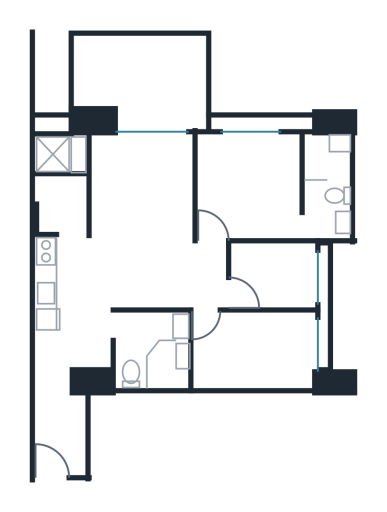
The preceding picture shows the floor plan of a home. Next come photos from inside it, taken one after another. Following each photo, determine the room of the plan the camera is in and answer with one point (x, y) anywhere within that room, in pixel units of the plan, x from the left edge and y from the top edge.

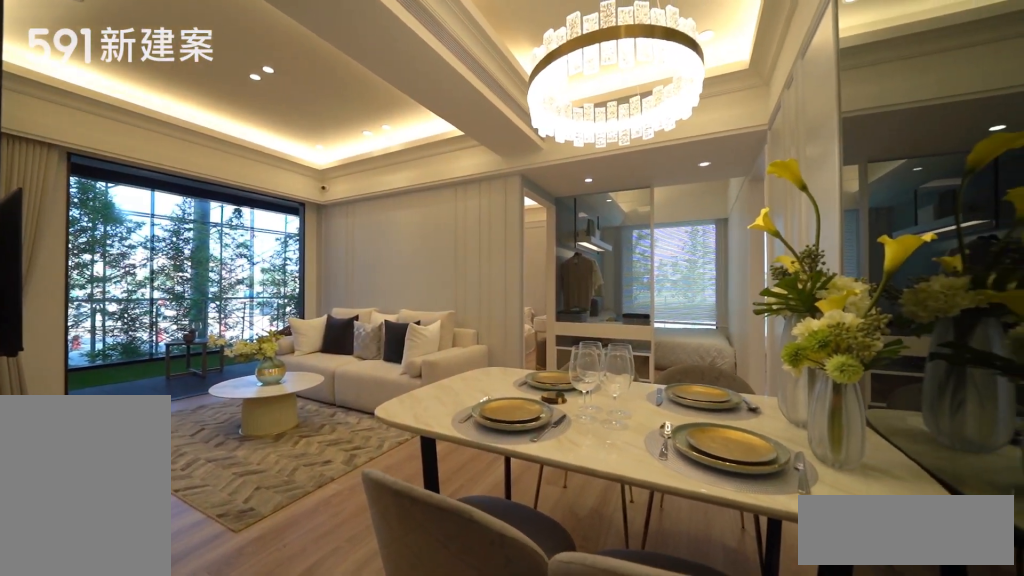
(152, 273)
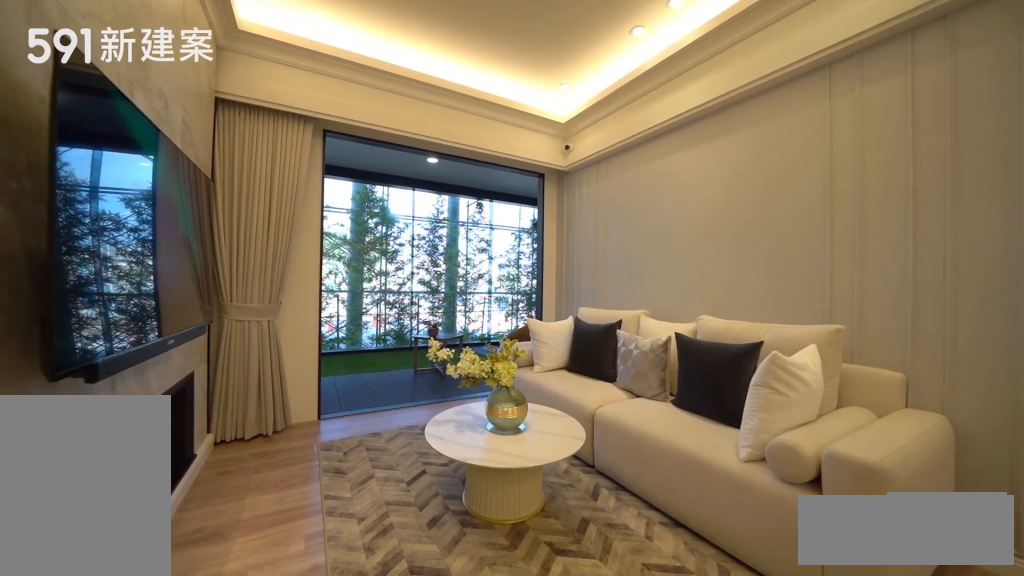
(142, 182)
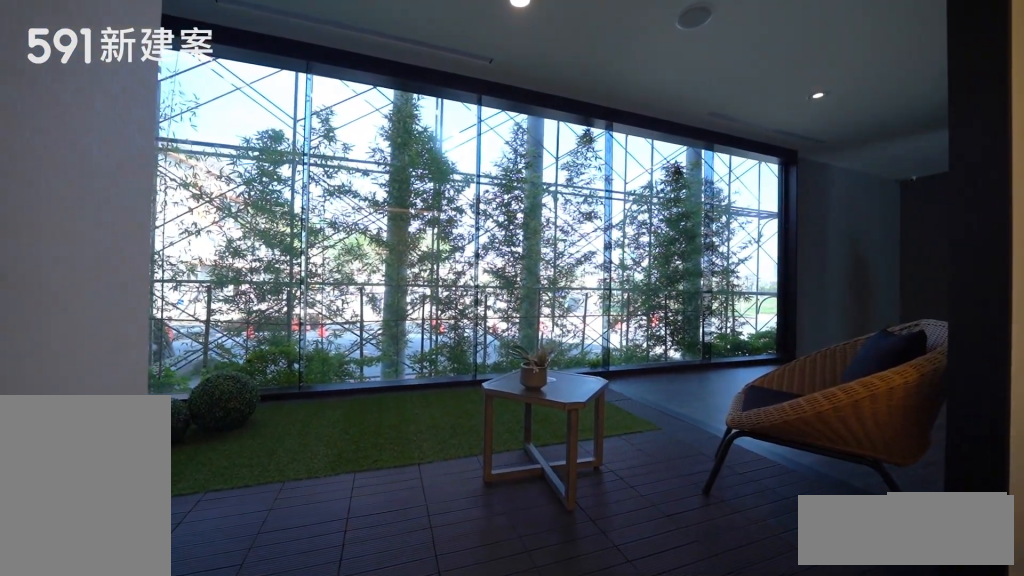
(138, 79)
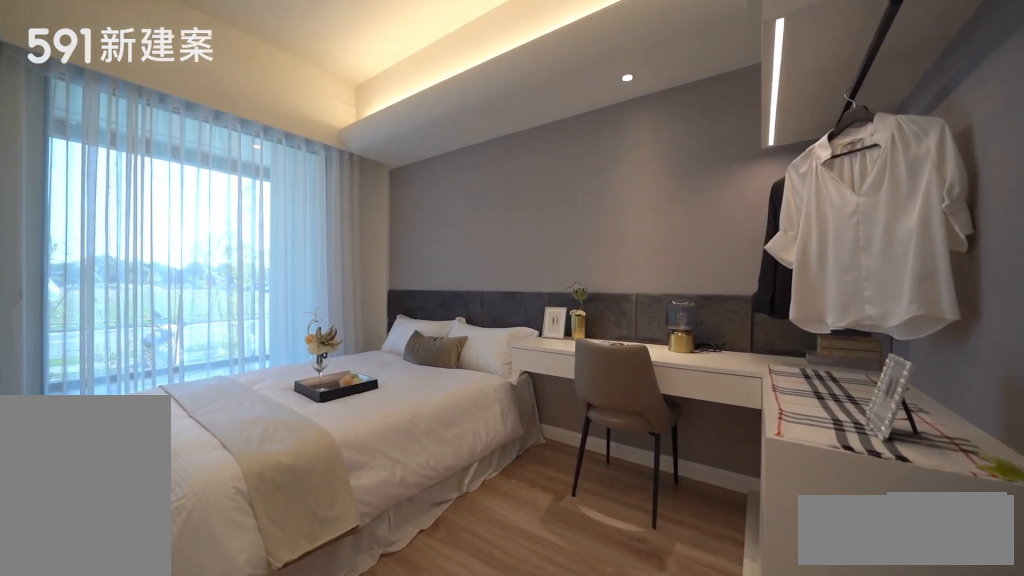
(256, 350)
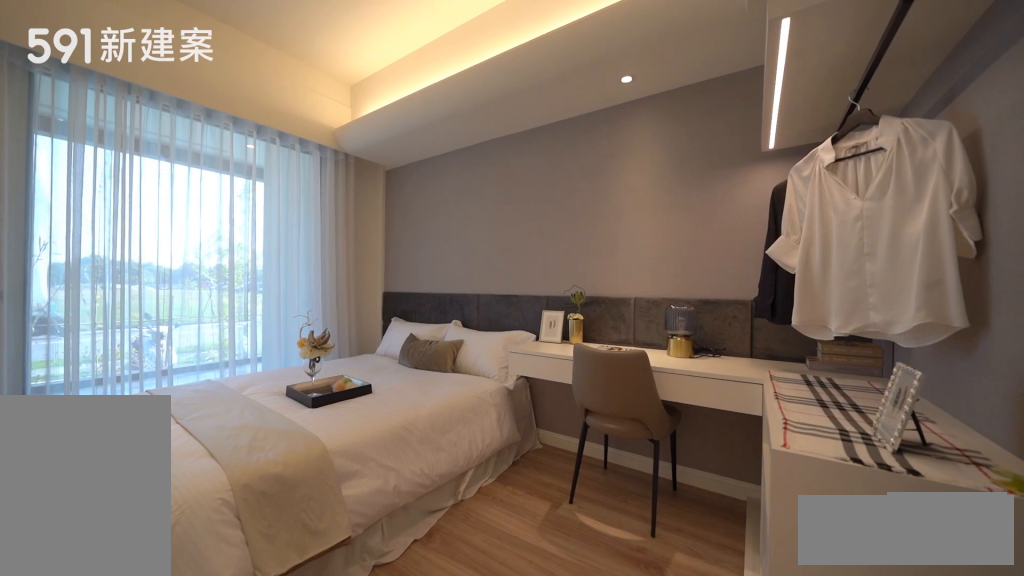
(256, 350)
